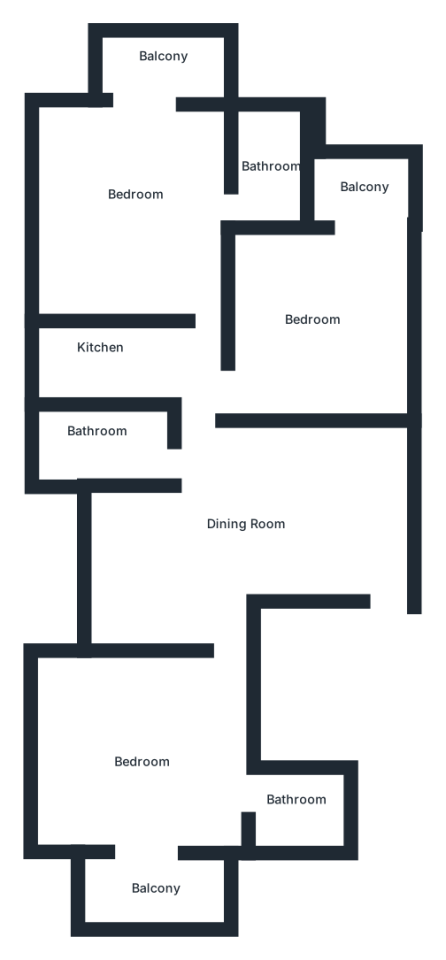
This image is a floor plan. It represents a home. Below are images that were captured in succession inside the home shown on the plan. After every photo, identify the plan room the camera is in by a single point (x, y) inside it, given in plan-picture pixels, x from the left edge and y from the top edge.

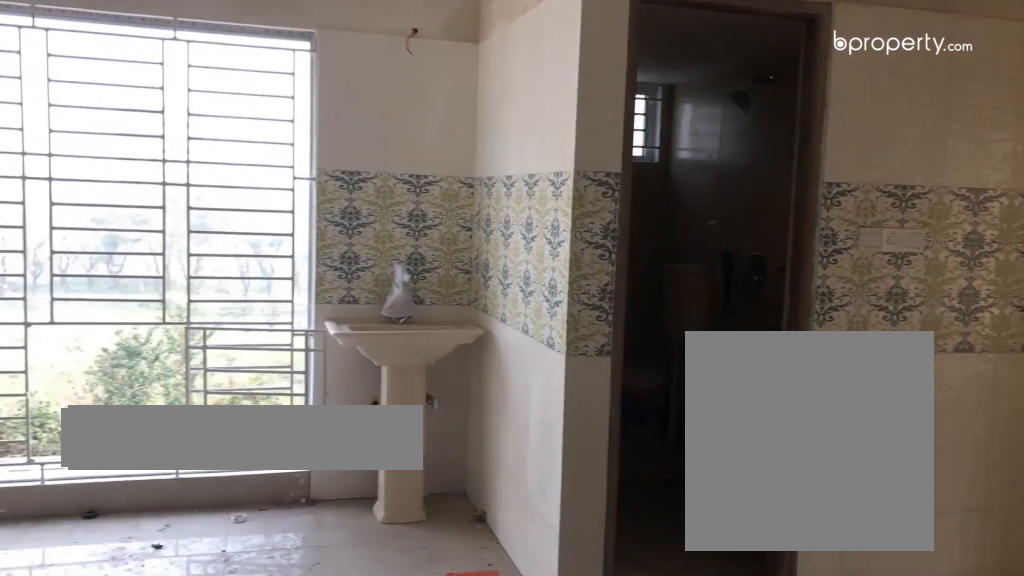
(249, 538)
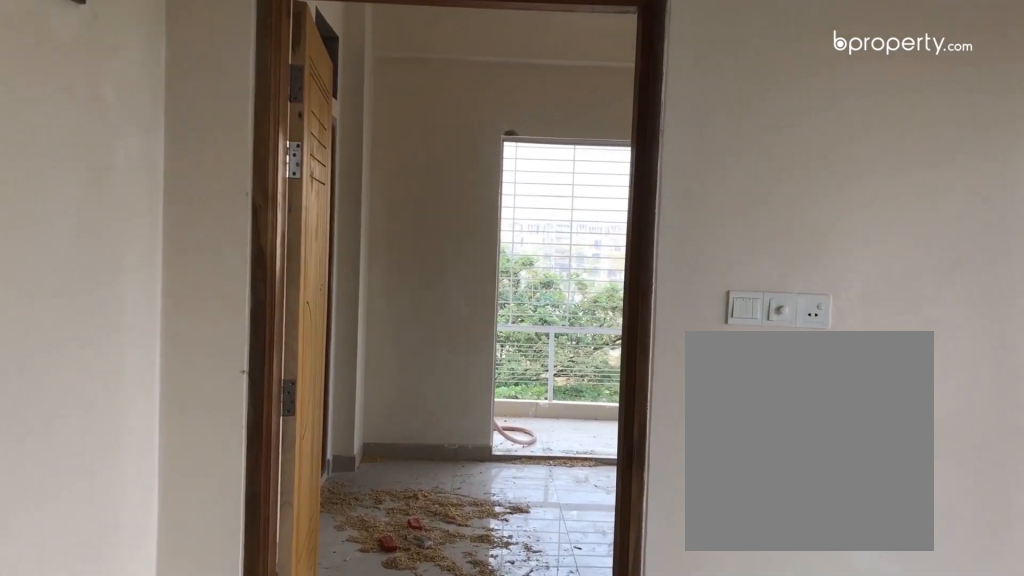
(248, 538)
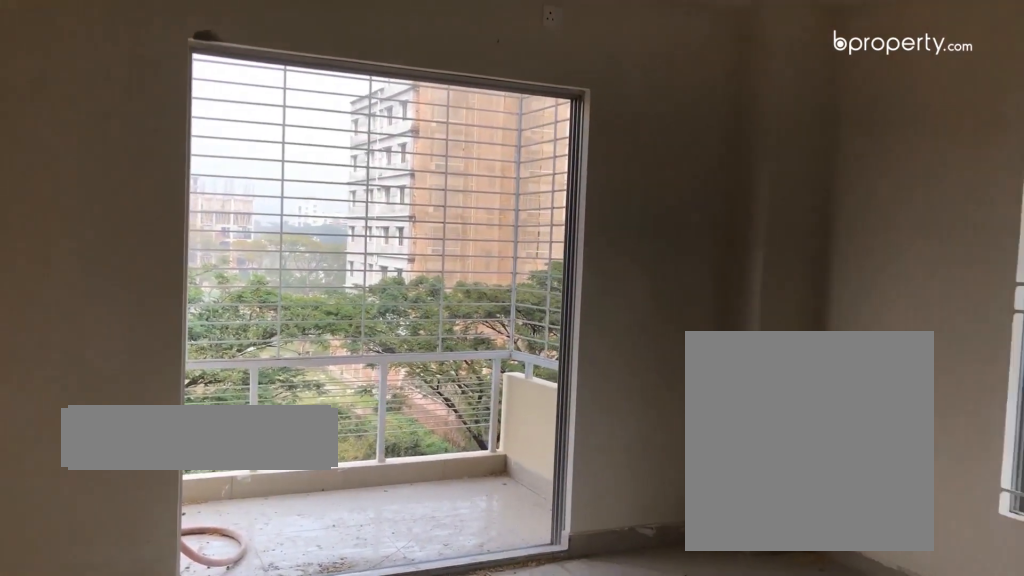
(161, 813)
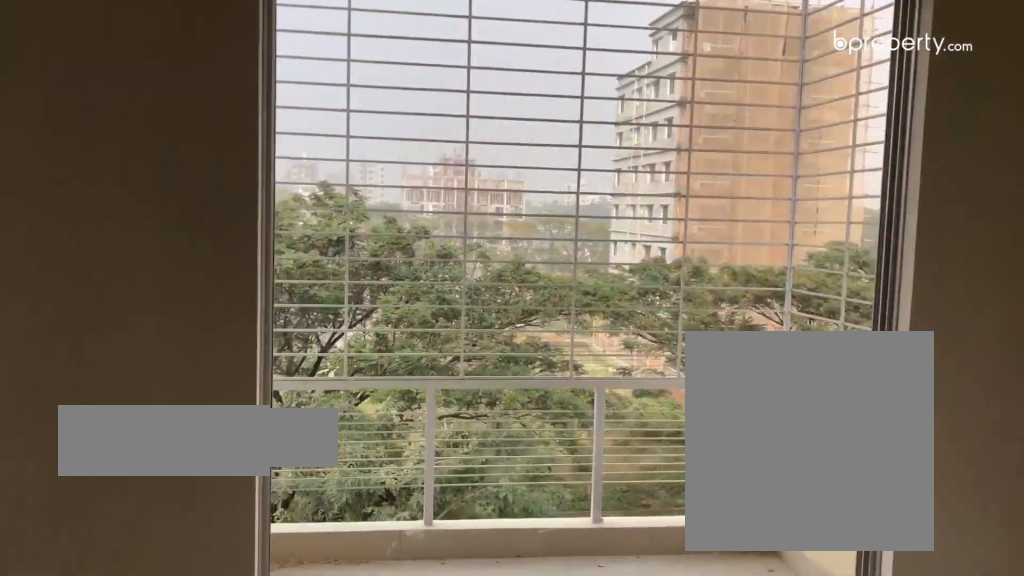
(161, 813)
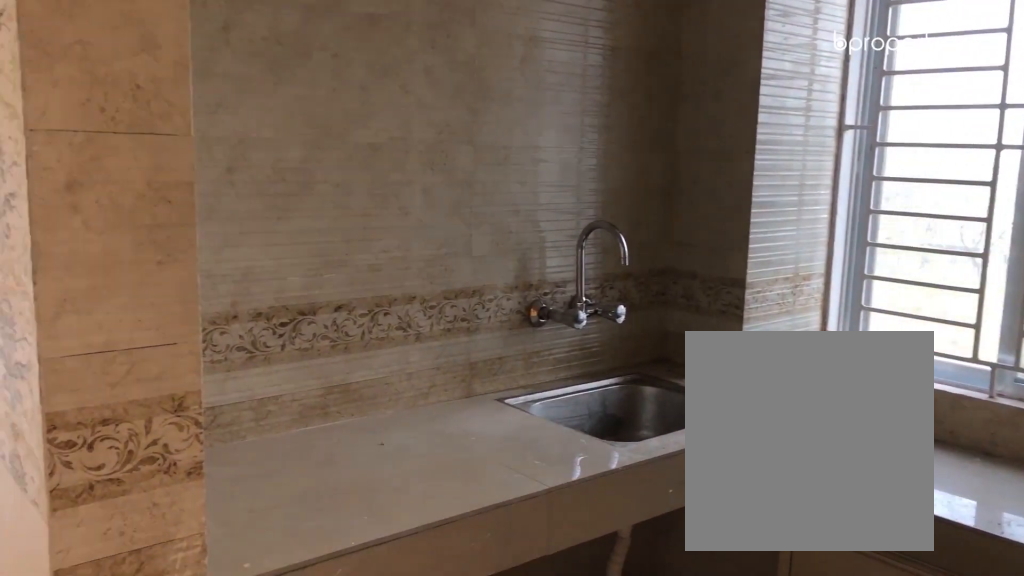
(102, 363)
